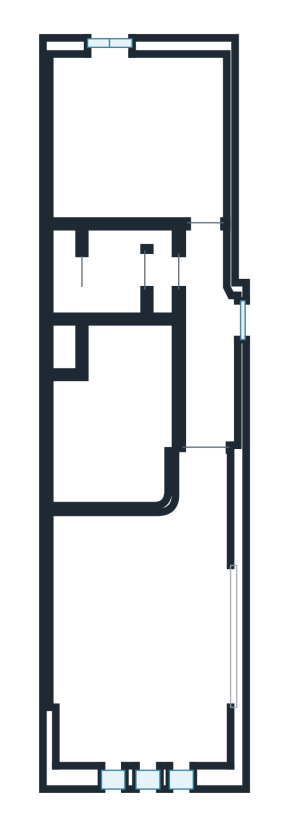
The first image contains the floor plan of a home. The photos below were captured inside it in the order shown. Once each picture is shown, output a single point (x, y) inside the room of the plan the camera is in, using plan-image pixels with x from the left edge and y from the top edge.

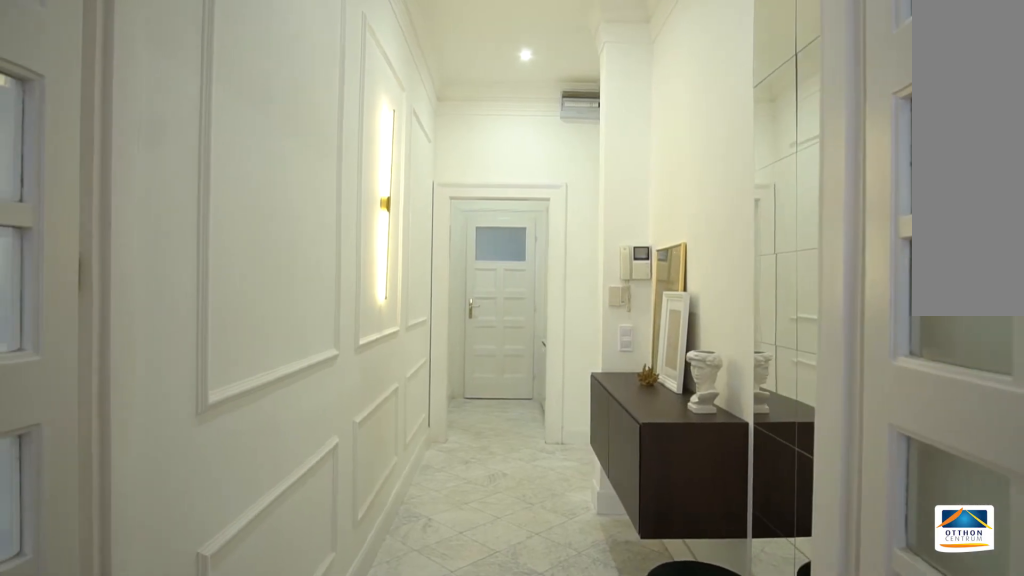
(210, 350)
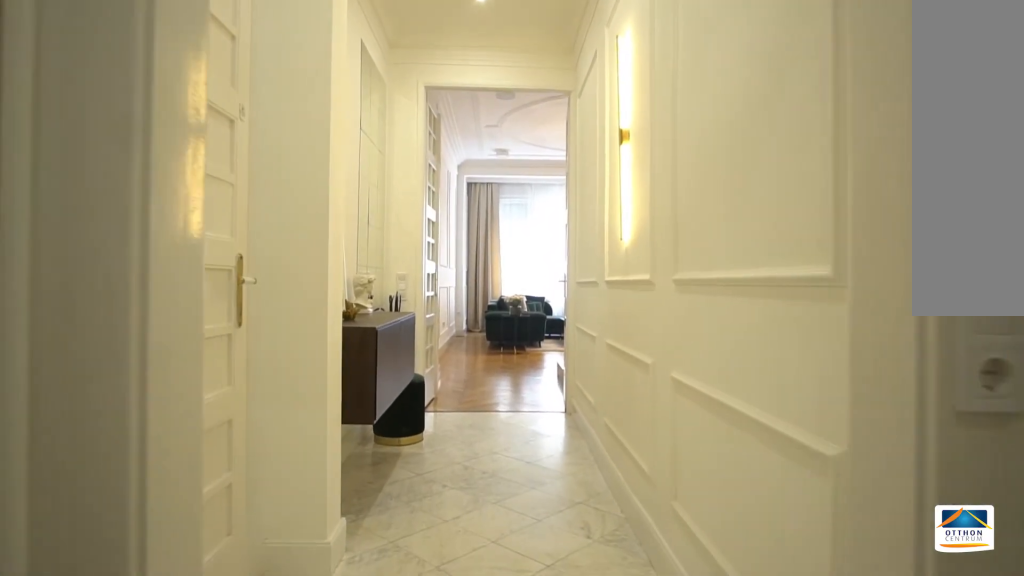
(210, 349)
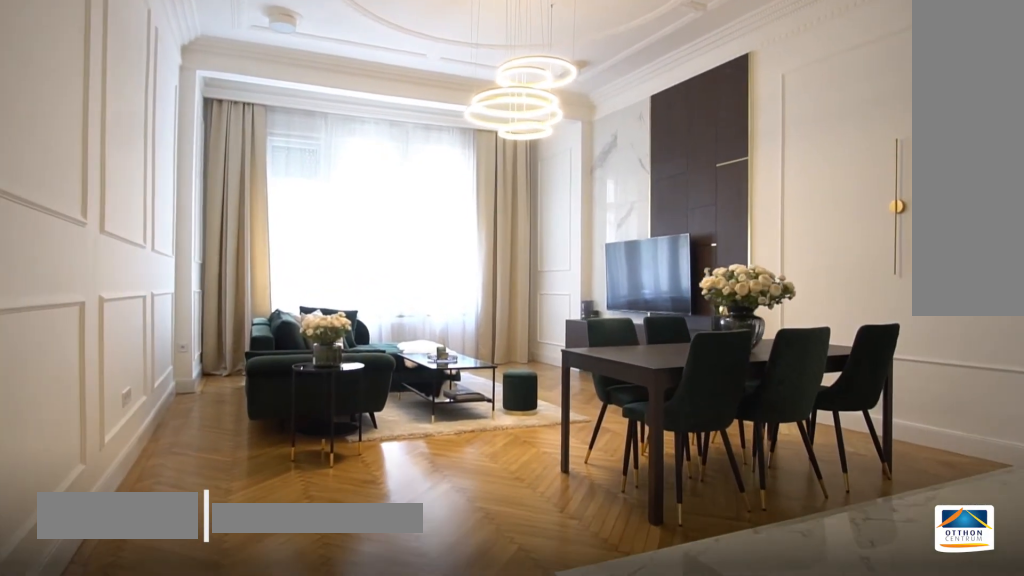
(139, 634)
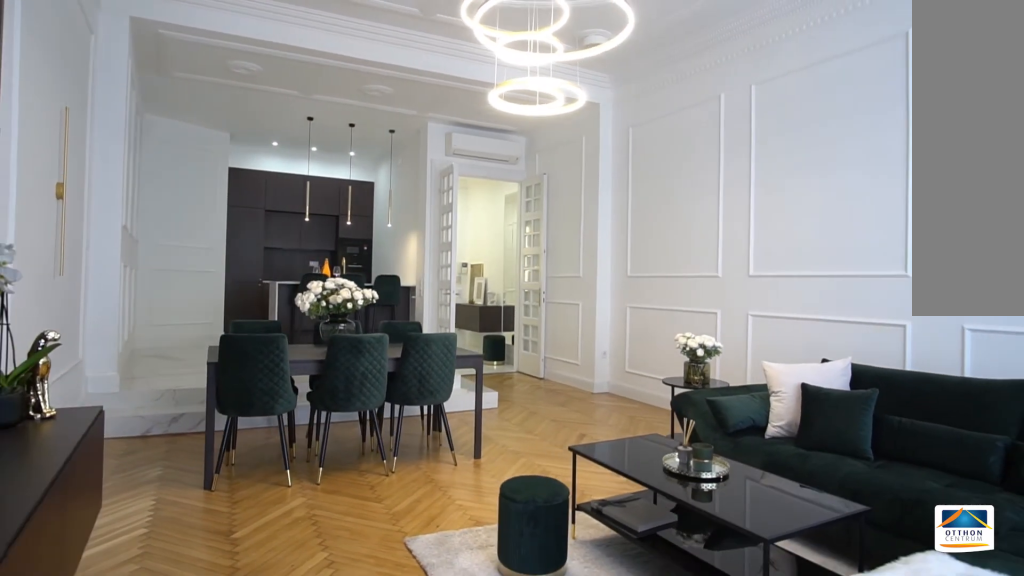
(138, 635)
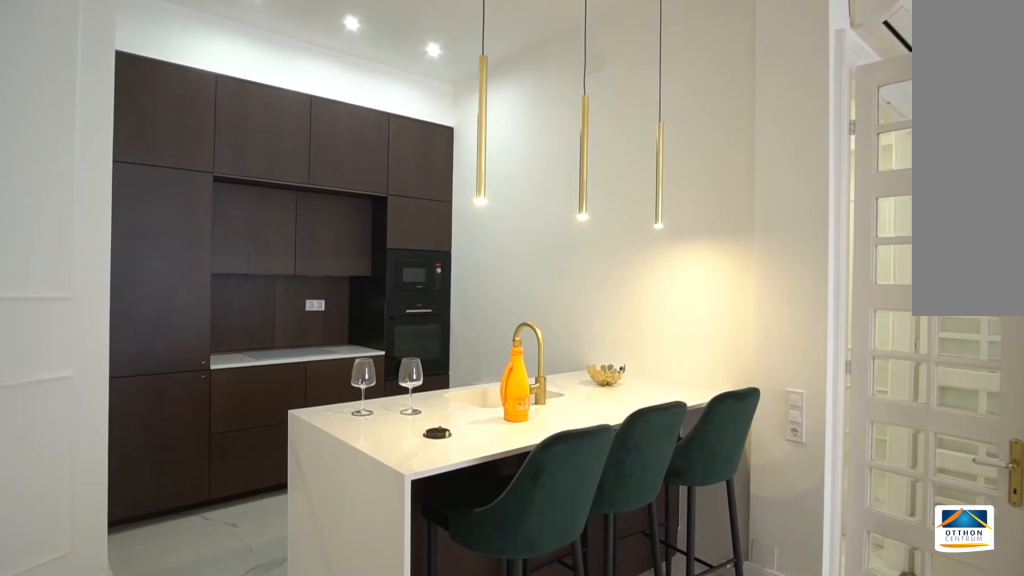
(120, 420)
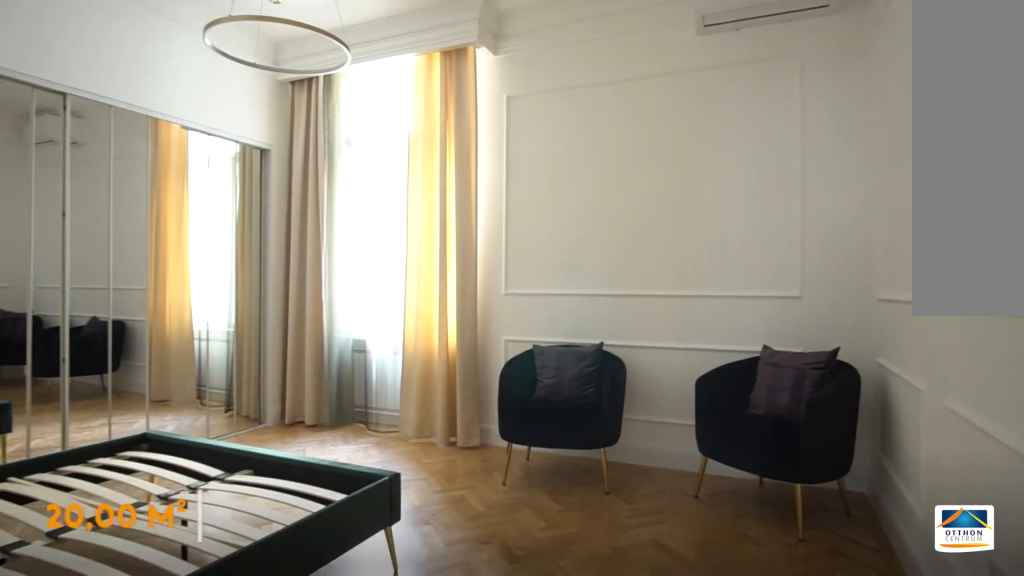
(145, 147)
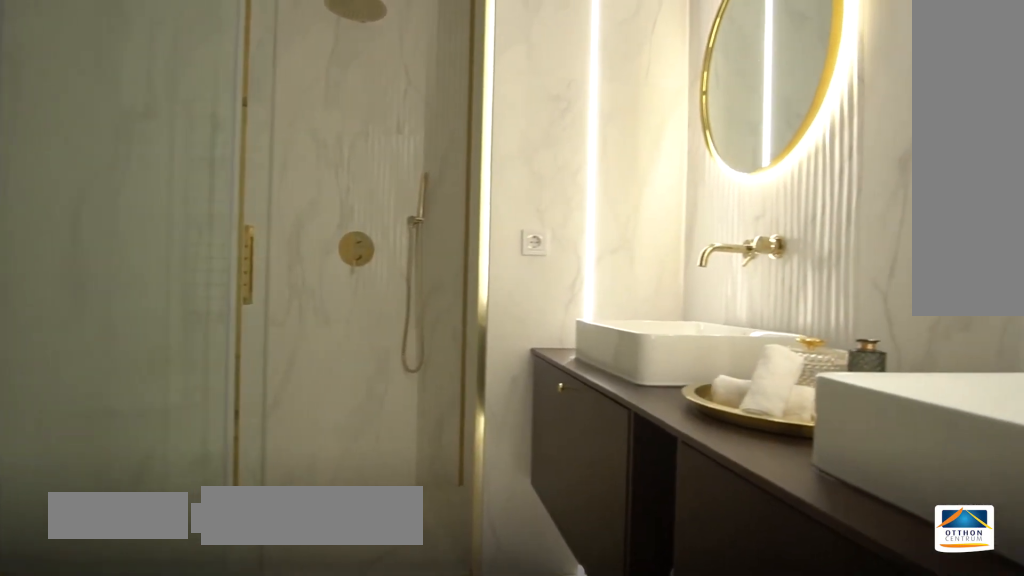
(115, 269)
